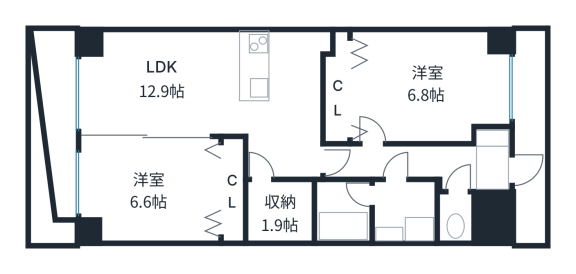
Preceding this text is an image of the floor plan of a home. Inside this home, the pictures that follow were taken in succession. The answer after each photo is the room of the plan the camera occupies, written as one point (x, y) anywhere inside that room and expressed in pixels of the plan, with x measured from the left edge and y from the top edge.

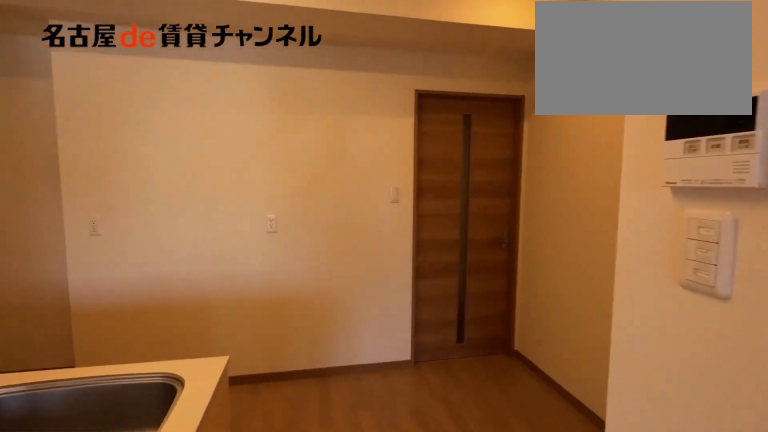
(212, 91)
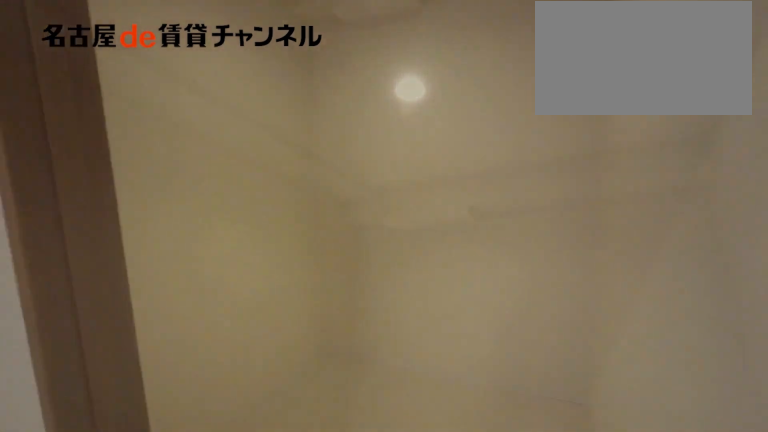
(279, 211)
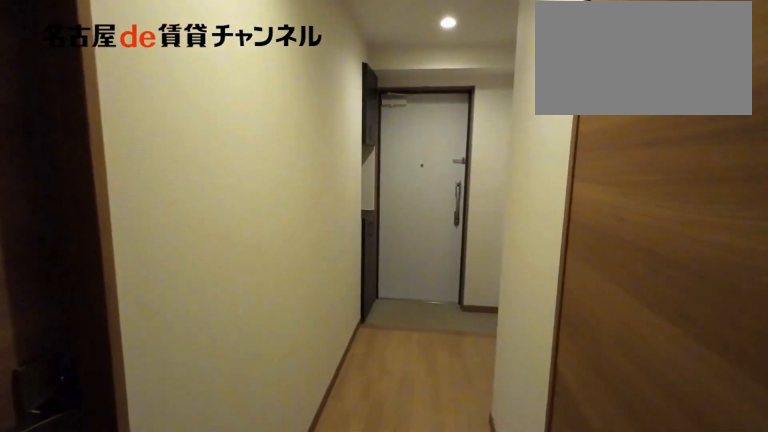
(404, 163)
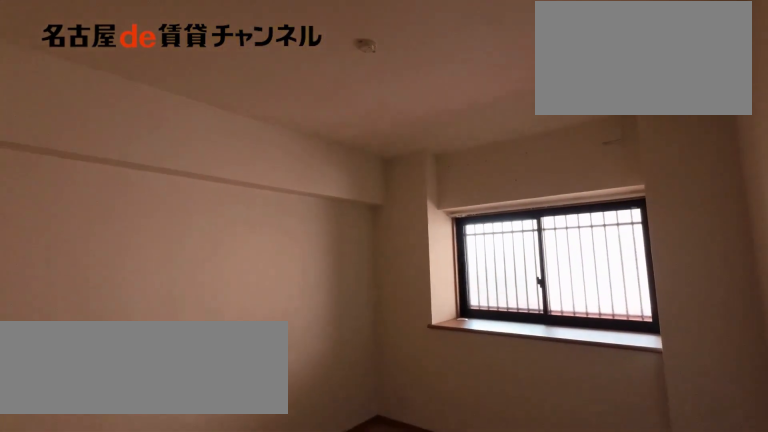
(426, 85)
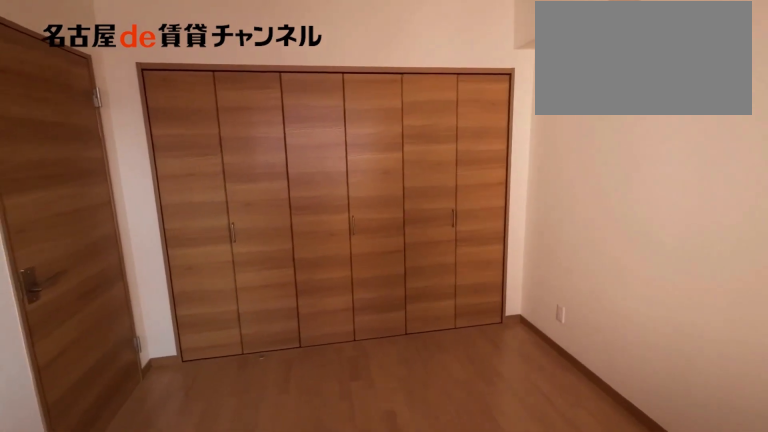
(426, 85)
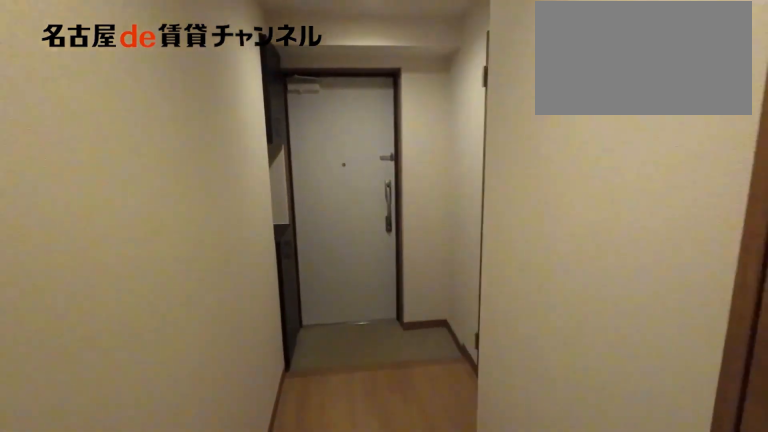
(424, 164)
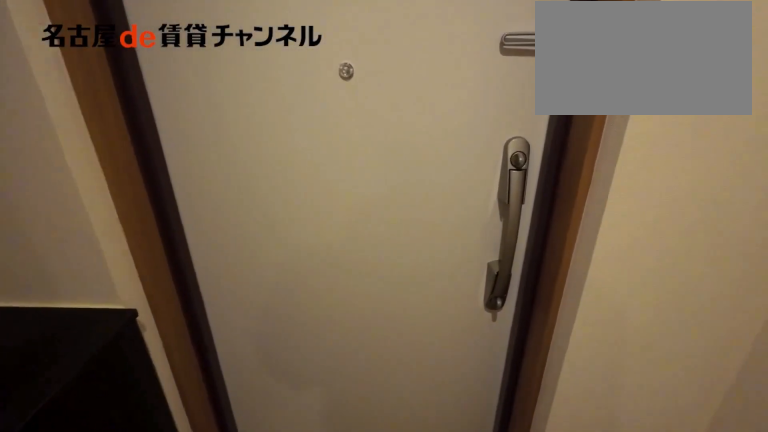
(424, 164)
